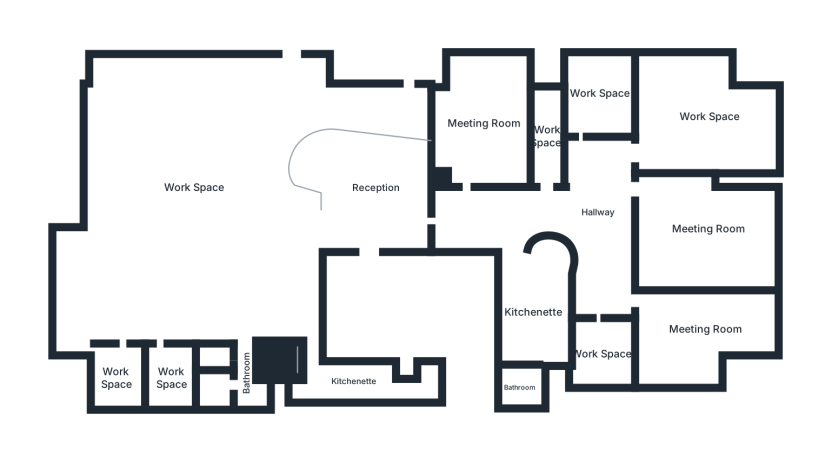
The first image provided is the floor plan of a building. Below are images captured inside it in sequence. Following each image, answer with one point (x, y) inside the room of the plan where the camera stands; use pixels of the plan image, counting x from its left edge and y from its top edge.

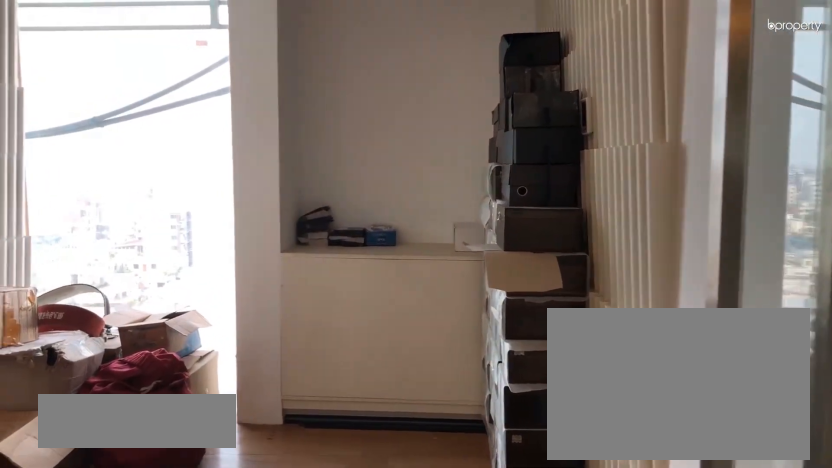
(600, 353)
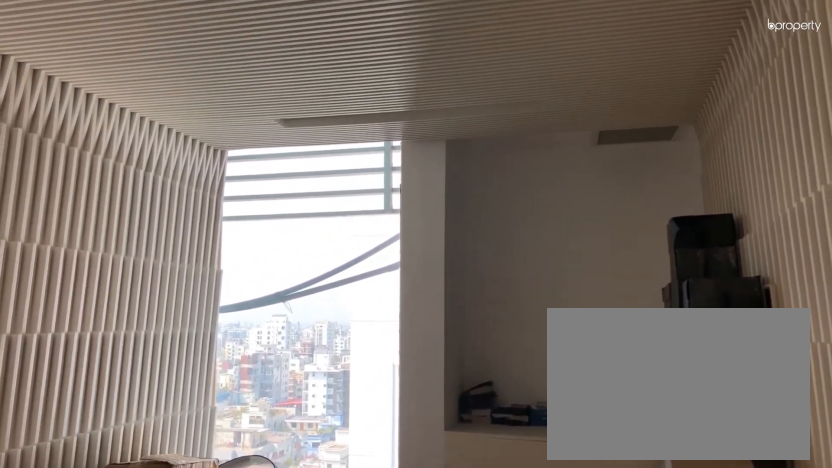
(600, 353)
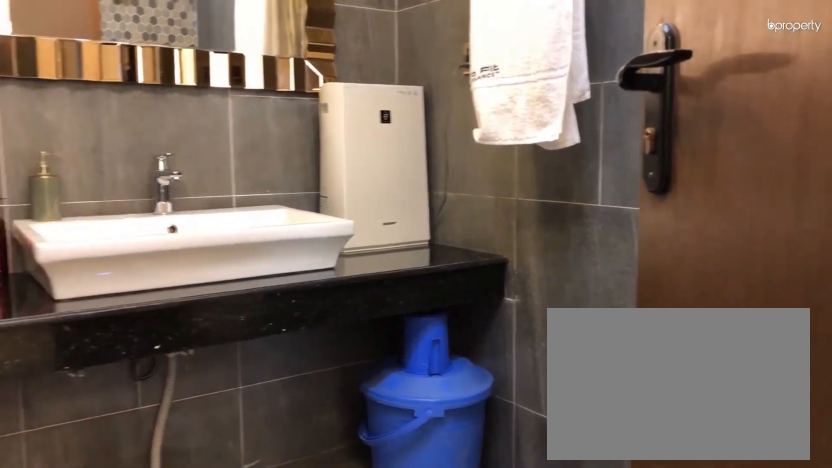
(520, 387)
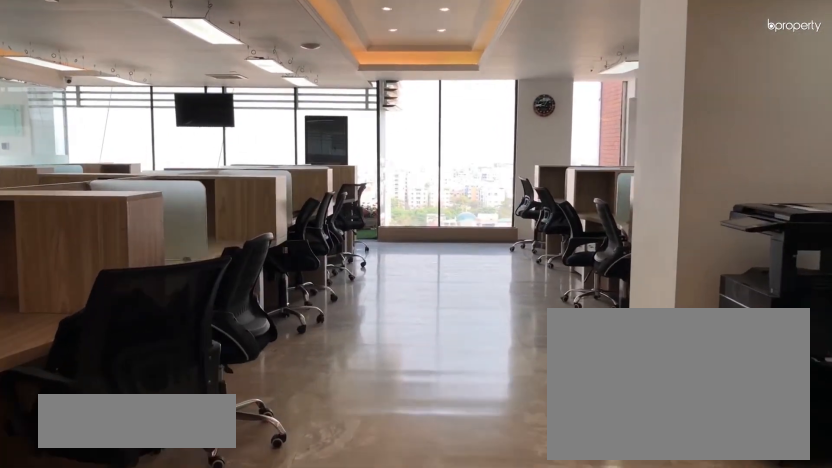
(193, 187)
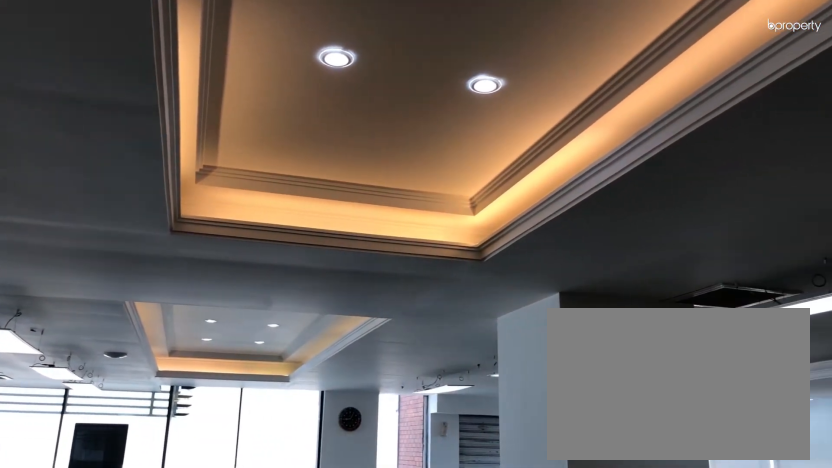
(194, 187)
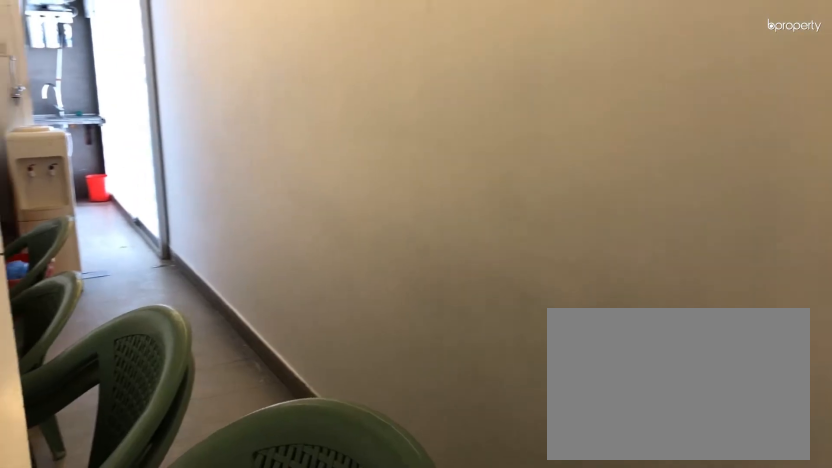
(352, 382)
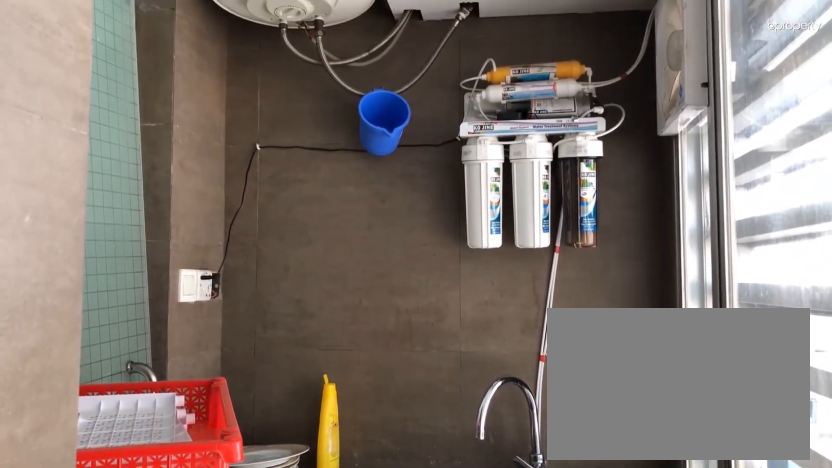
(428, 385)
